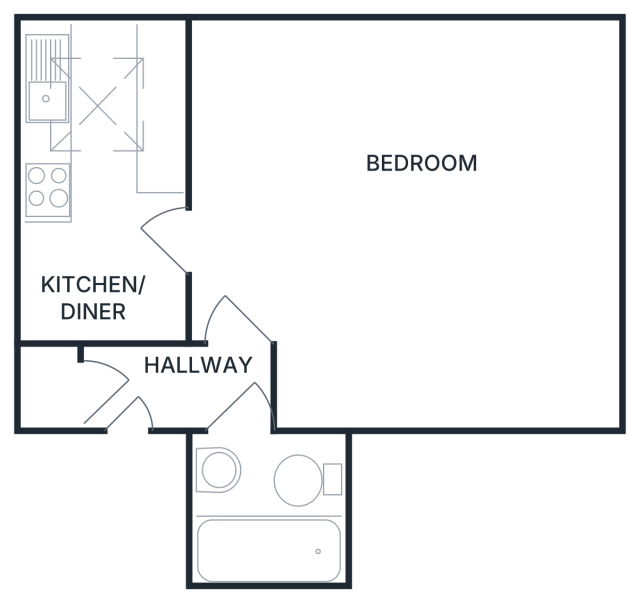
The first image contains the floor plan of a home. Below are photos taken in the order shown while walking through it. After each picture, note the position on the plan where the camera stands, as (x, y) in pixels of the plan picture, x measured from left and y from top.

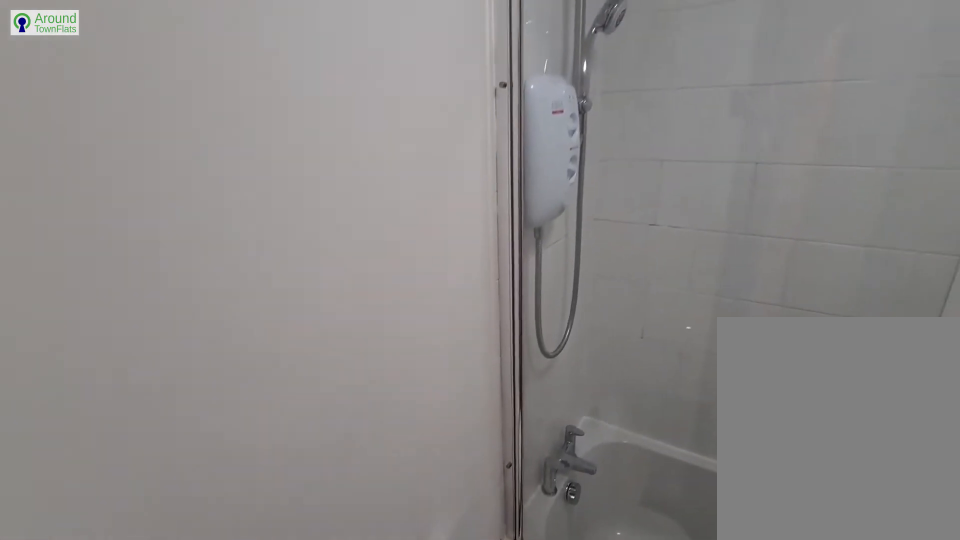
(235, 434)
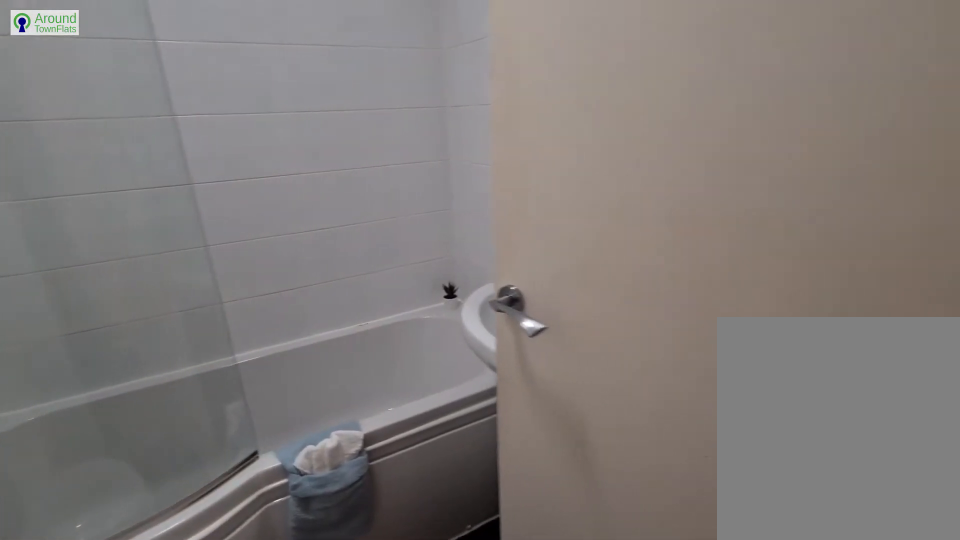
(235, 430)
